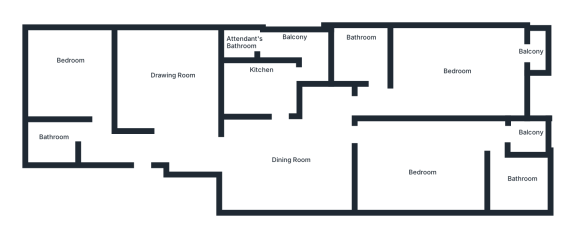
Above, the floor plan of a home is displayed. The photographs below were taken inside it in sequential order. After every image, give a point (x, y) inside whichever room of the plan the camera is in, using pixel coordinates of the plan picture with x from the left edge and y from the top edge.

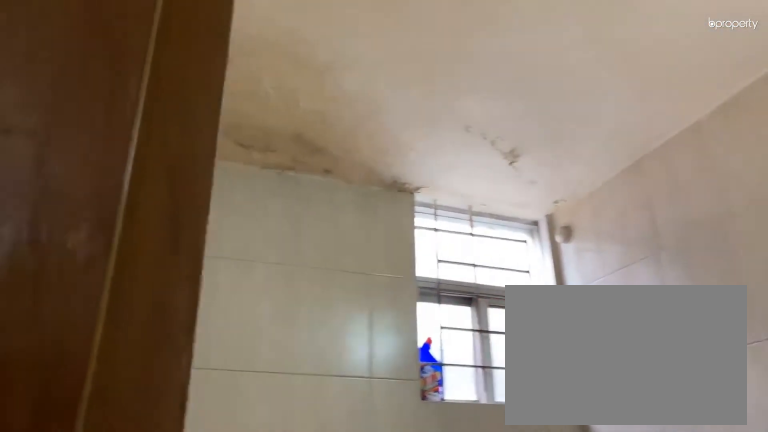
(514, 179)
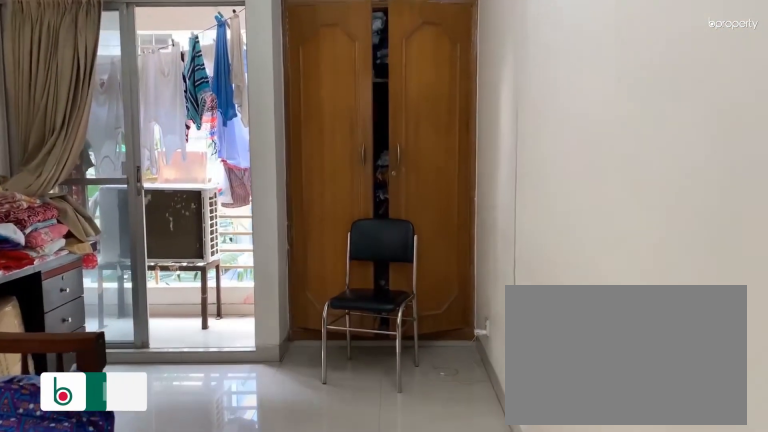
(457, 78)
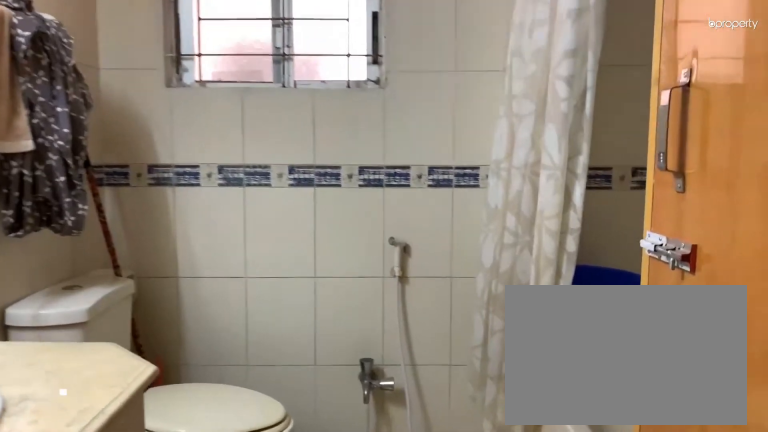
(357, 55)
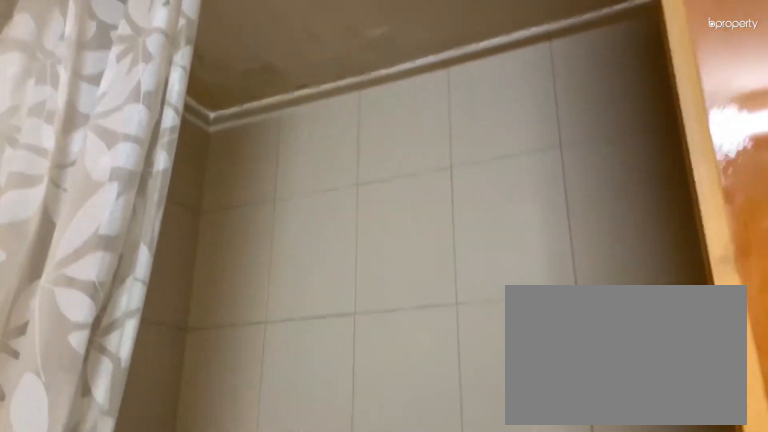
(357, 55)
